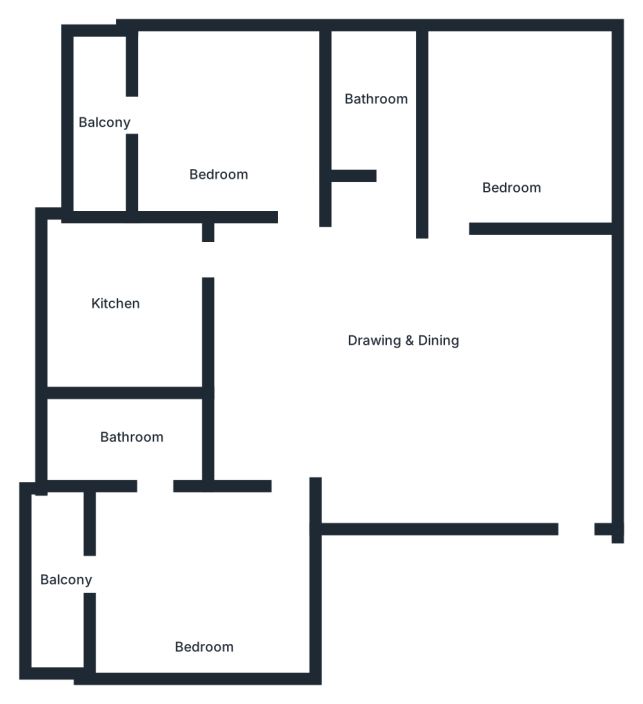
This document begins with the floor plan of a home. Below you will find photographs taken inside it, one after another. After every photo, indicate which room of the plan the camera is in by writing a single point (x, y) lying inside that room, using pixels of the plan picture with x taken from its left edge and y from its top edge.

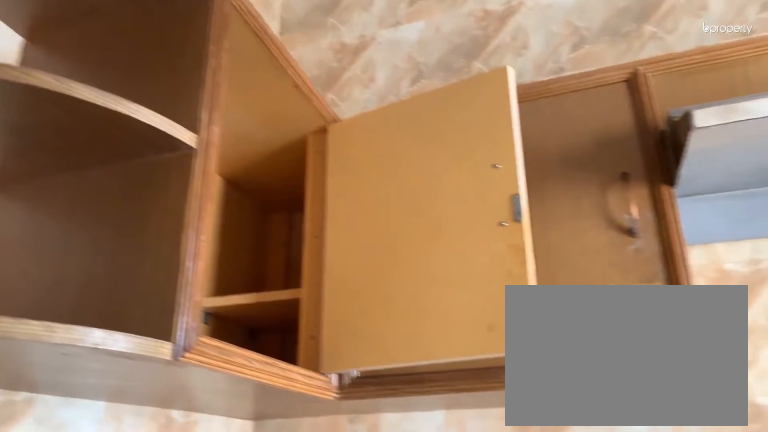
(113, 278)
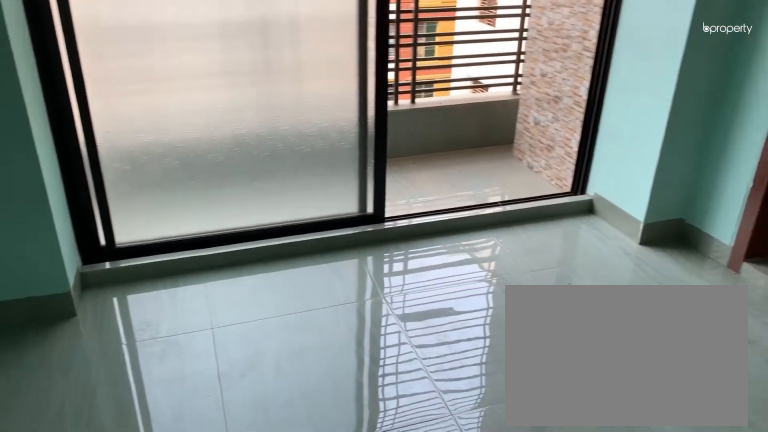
(192, 592)
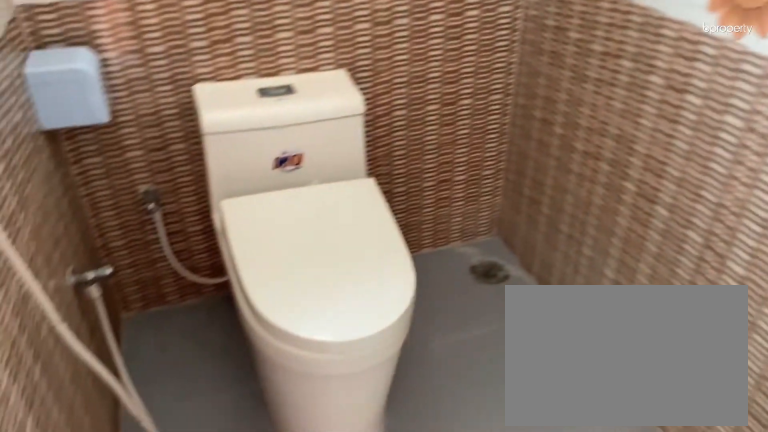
(138, 445)
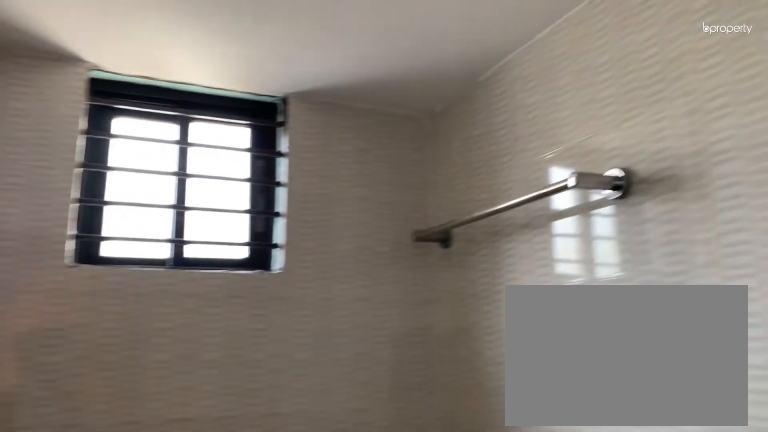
(138, 445)
